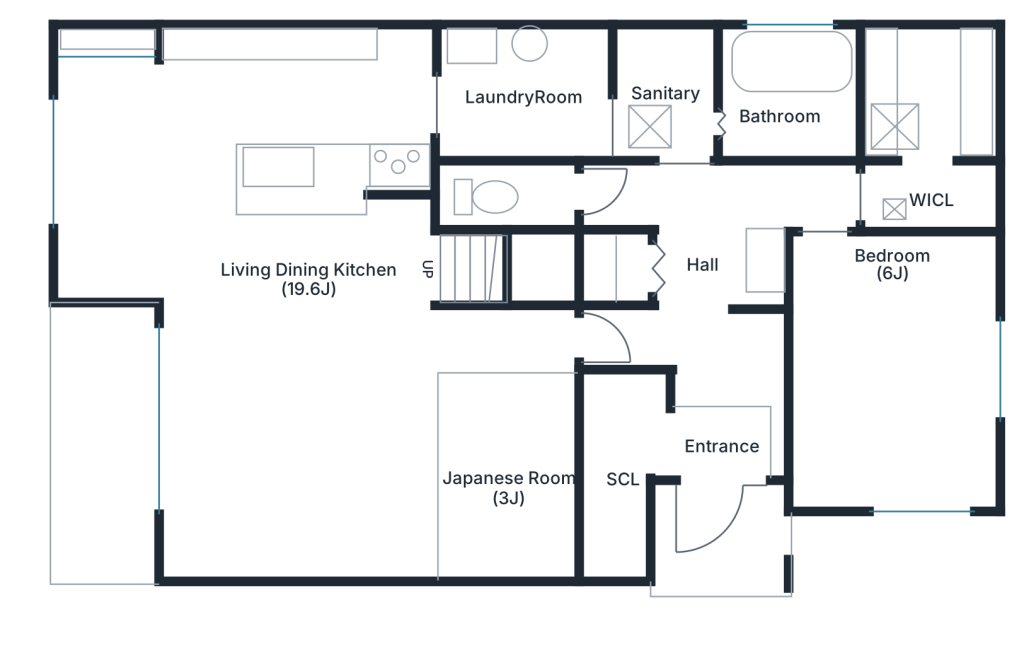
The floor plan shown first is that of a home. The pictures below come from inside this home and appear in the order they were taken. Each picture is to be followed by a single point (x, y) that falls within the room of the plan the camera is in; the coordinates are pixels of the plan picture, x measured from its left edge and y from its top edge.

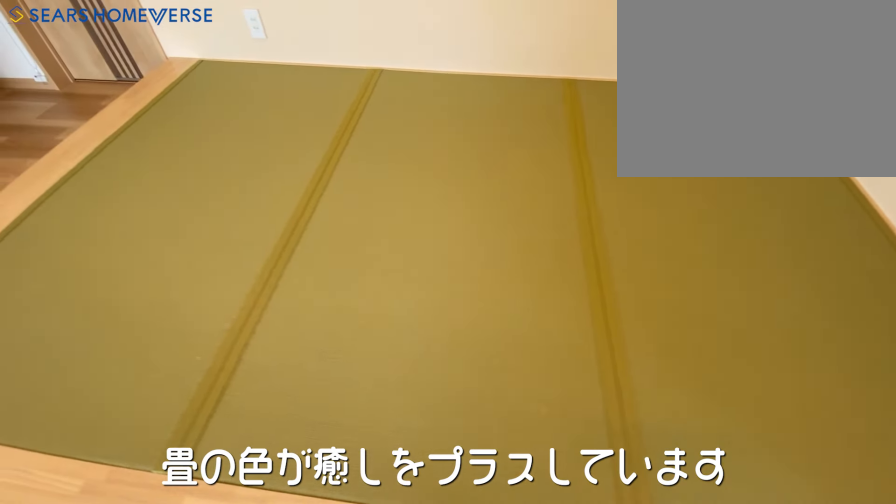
(512, 479)
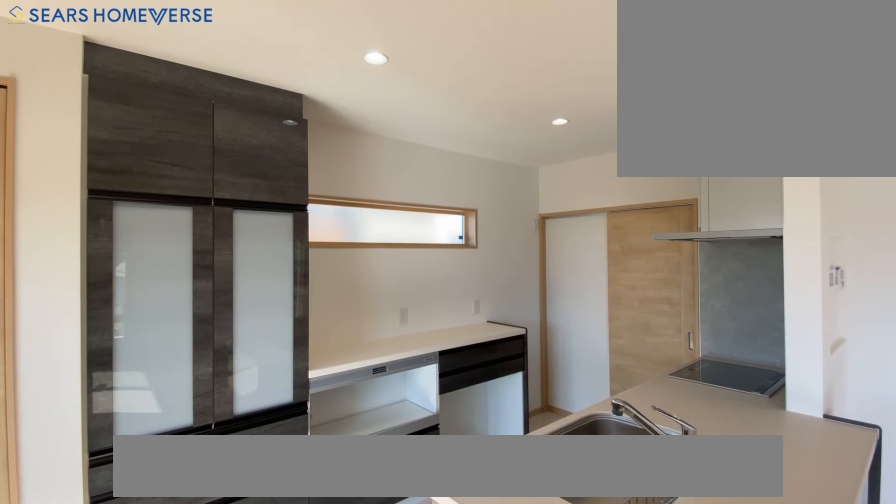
(309, 102)
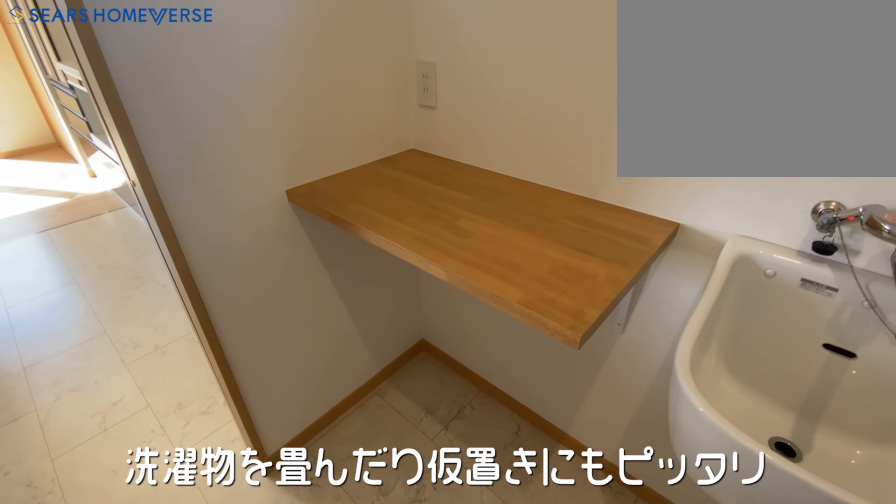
(527, 104)
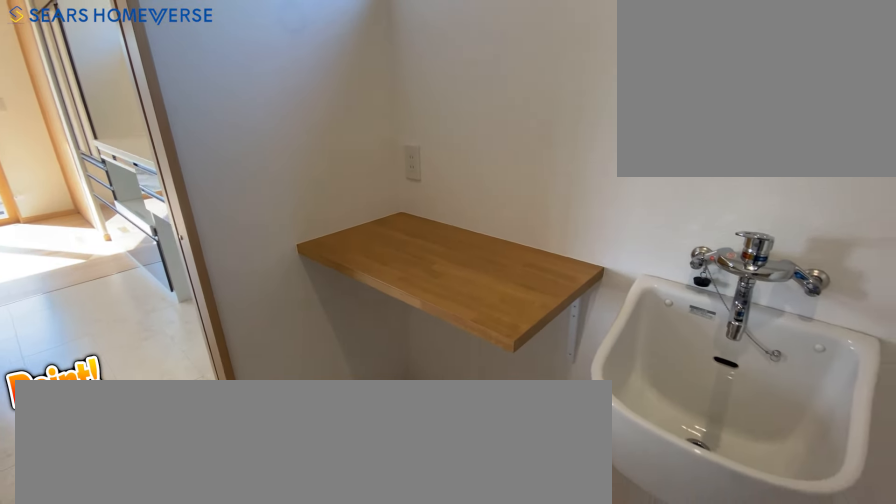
(527, 104)
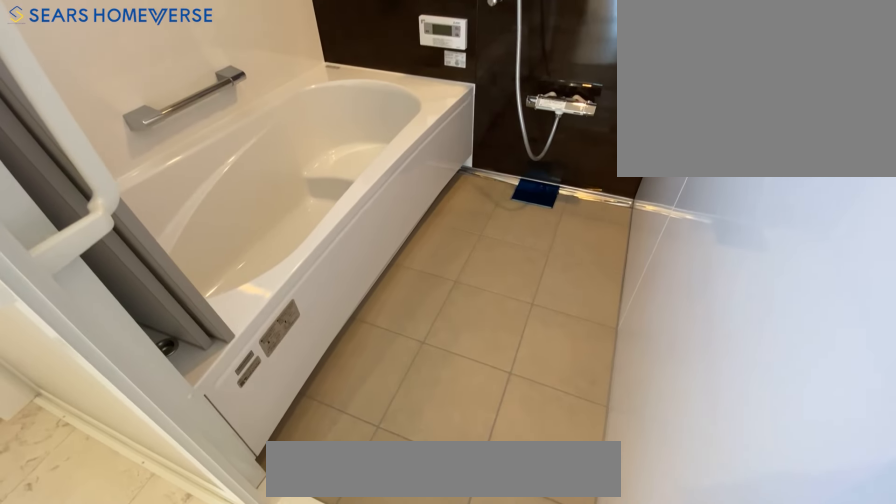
(796, 102)
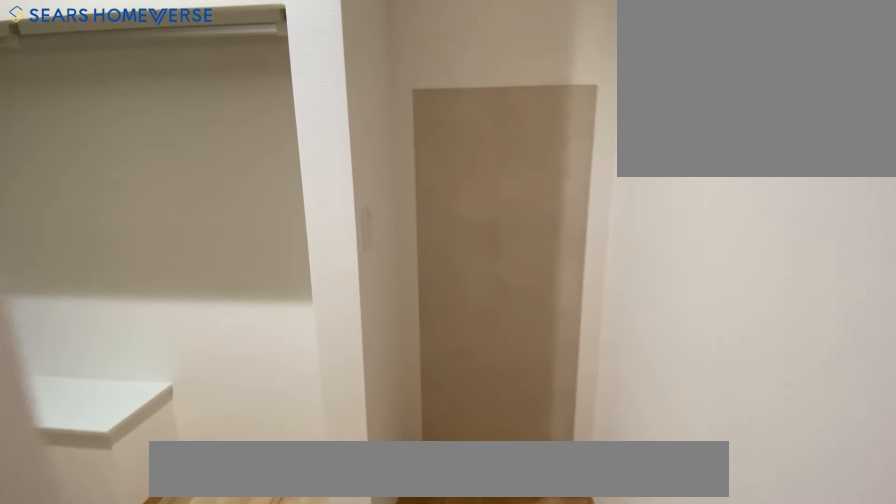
(930, 112)
